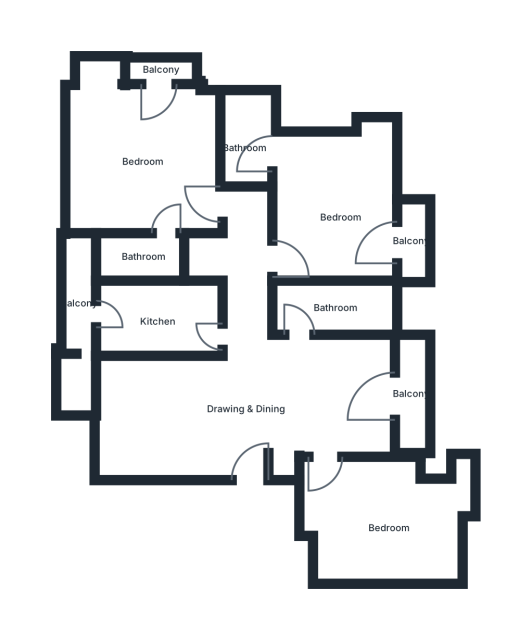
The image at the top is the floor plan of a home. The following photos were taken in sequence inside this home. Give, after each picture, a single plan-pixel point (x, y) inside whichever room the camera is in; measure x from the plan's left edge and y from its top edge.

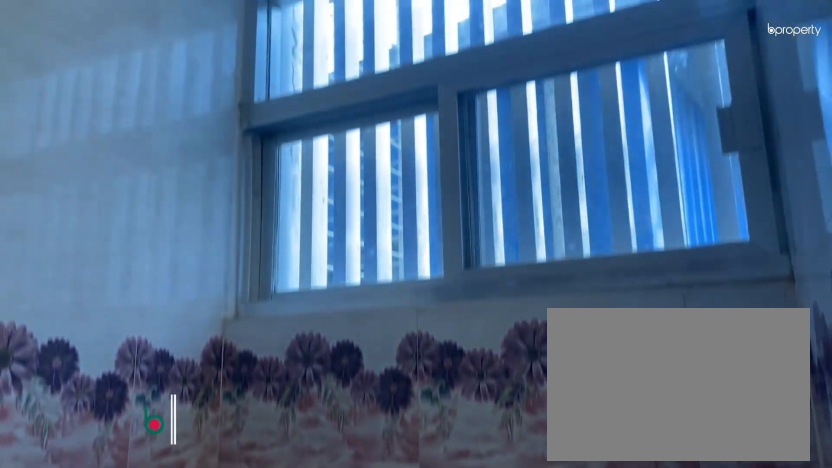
(244, 146)
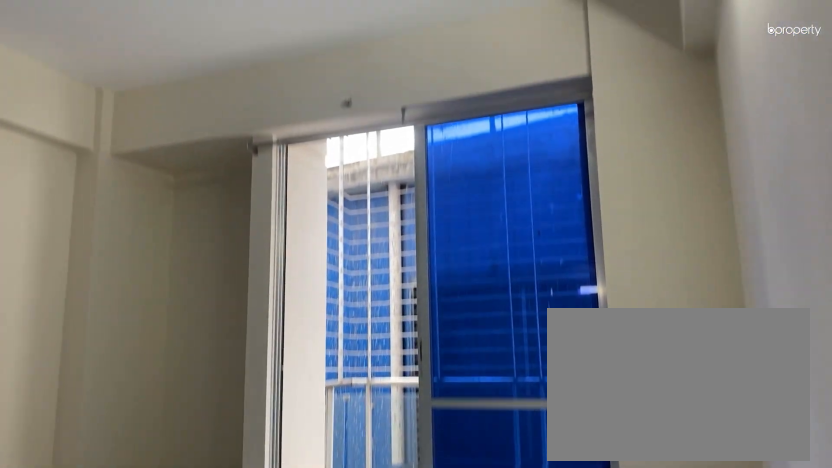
(144, 161)
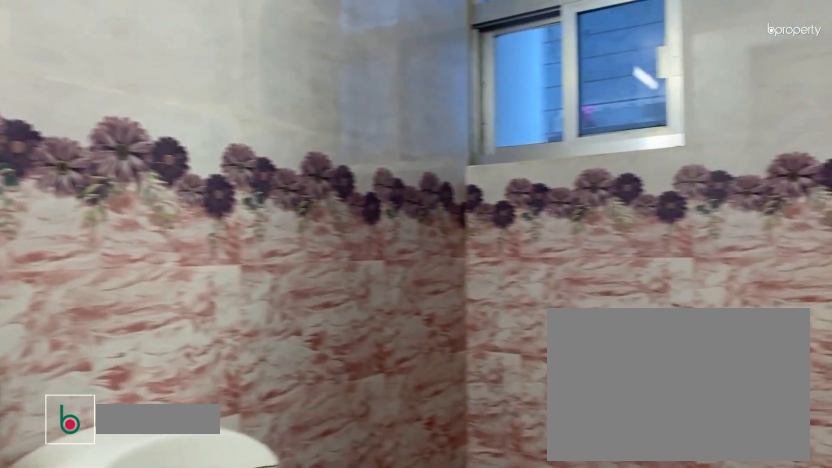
(143, 257)
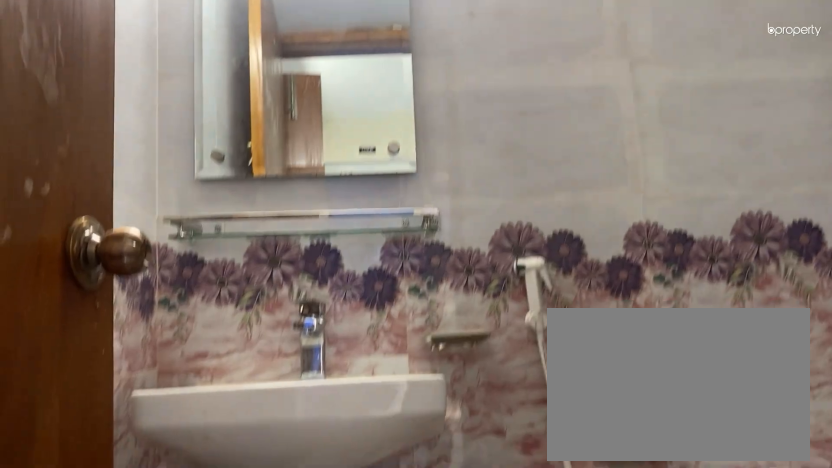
(143, 257)
